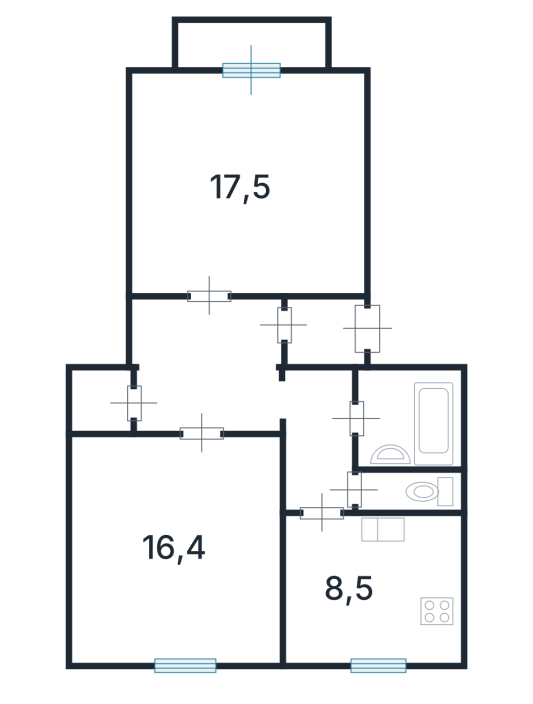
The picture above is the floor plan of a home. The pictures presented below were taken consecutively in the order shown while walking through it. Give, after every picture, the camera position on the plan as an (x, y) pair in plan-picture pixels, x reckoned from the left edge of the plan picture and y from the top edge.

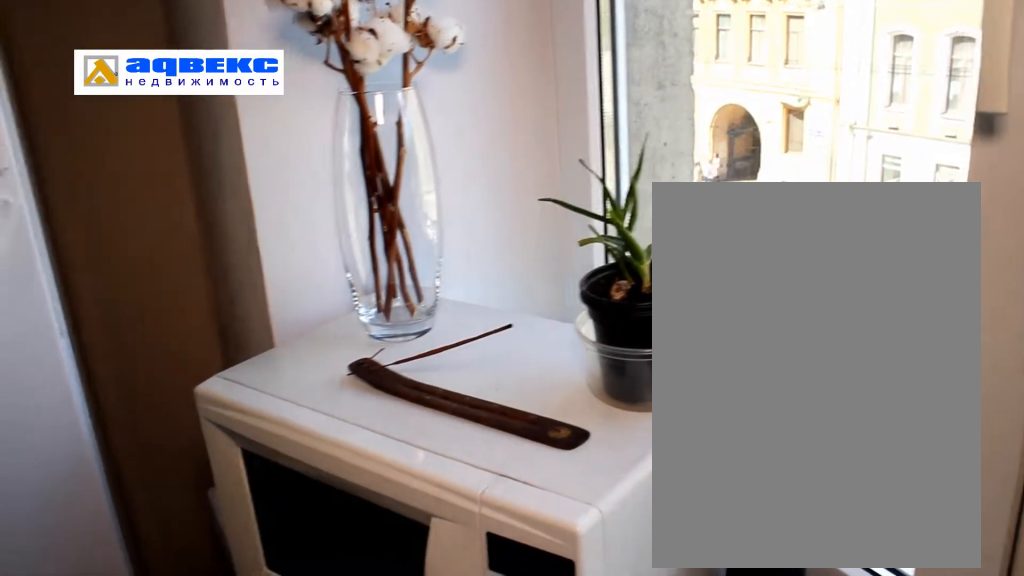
(299, 631)
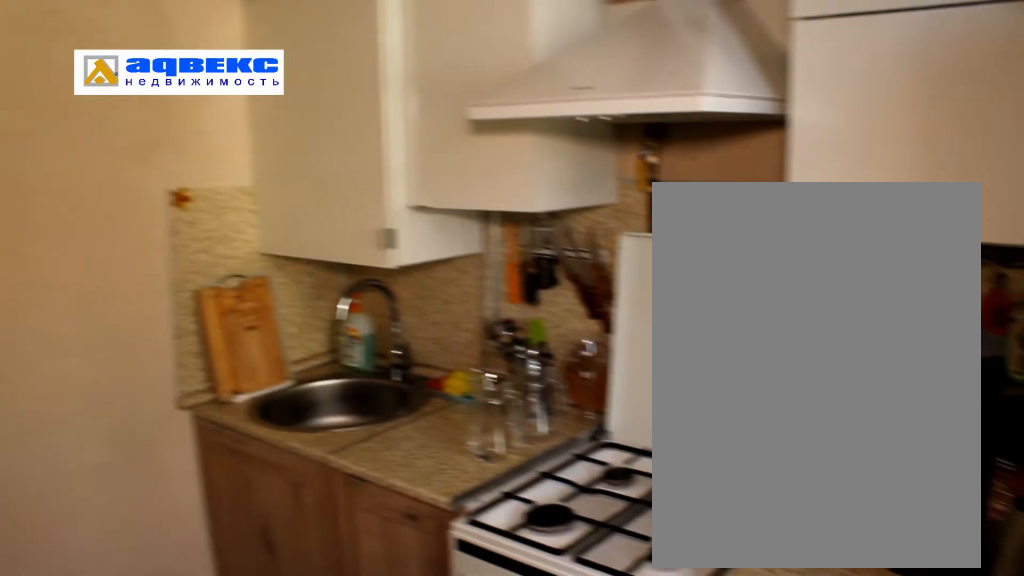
(299, 630)
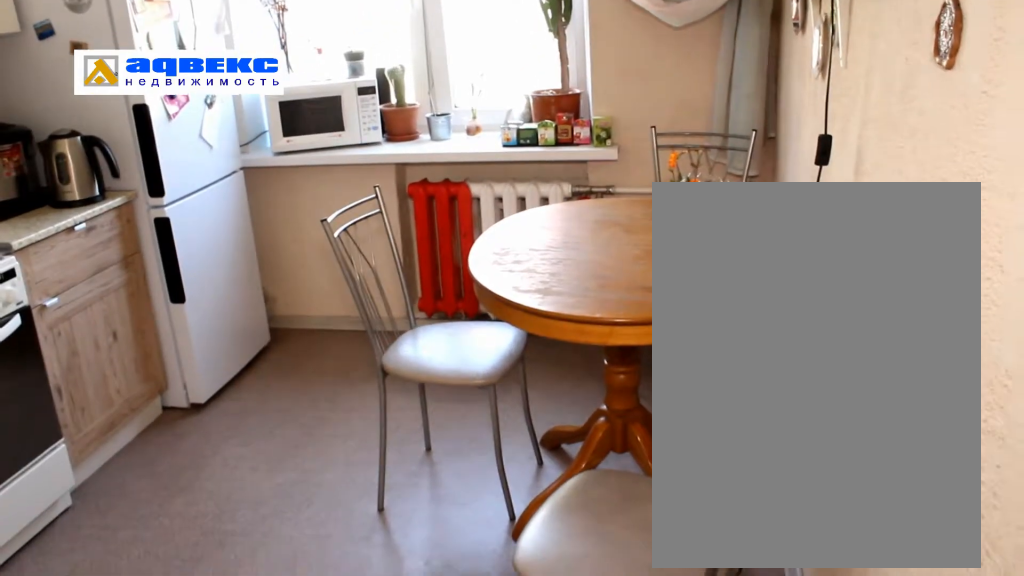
(299, 631)
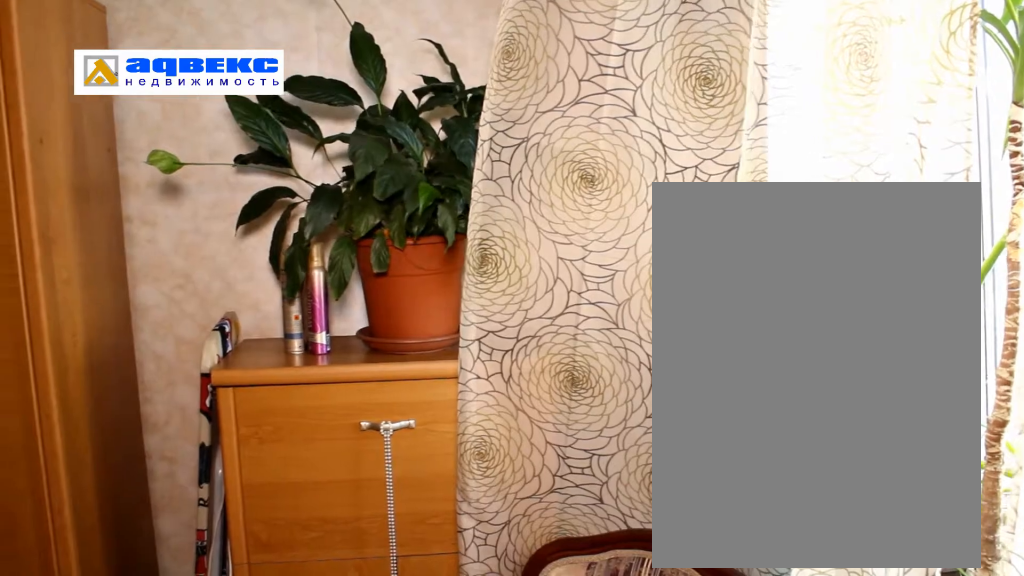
(107, 589)
